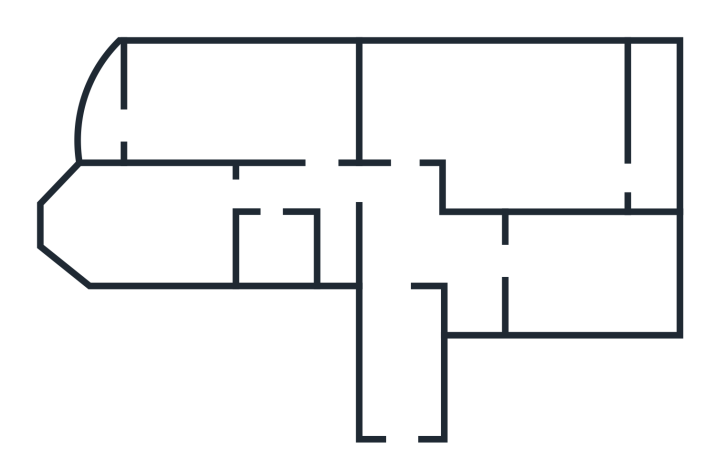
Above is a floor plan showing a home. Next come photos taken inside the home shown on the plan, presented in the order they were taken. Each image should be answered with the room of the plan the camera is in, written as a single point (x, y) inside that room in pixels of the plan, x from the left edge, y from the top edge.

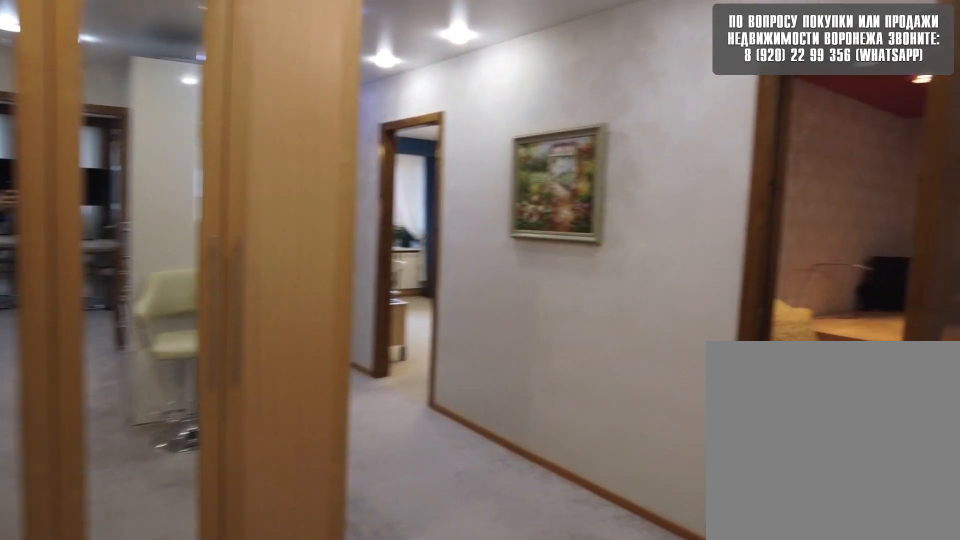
(414, 251)
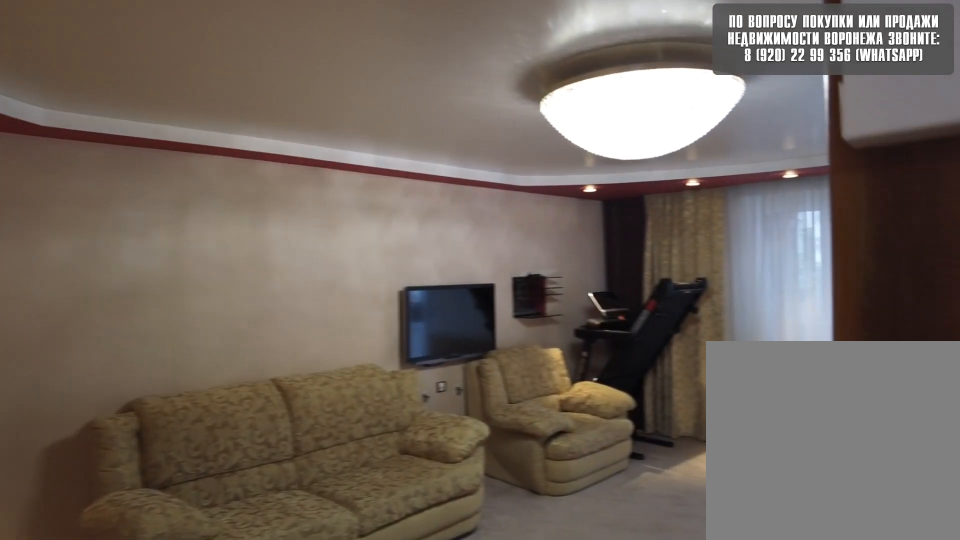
(458, 114)
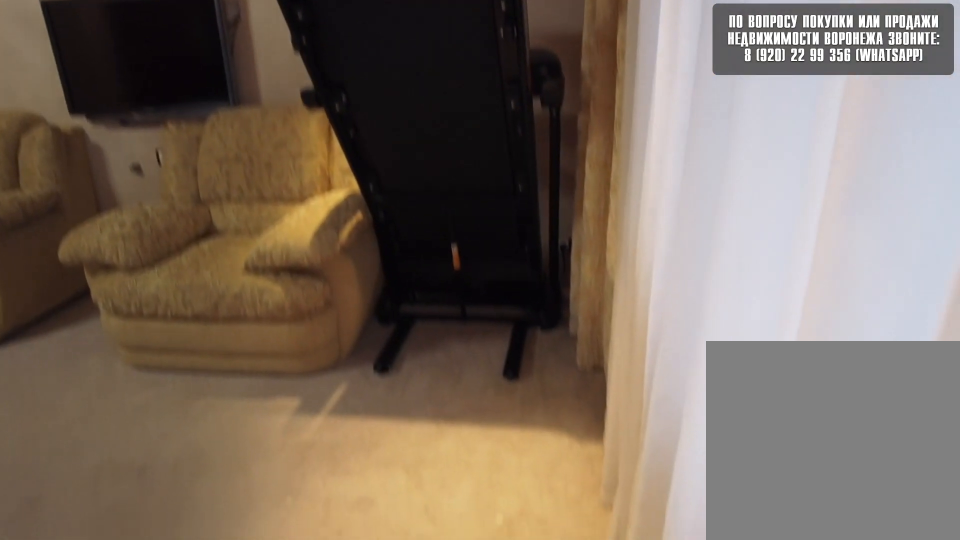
(458, 114)
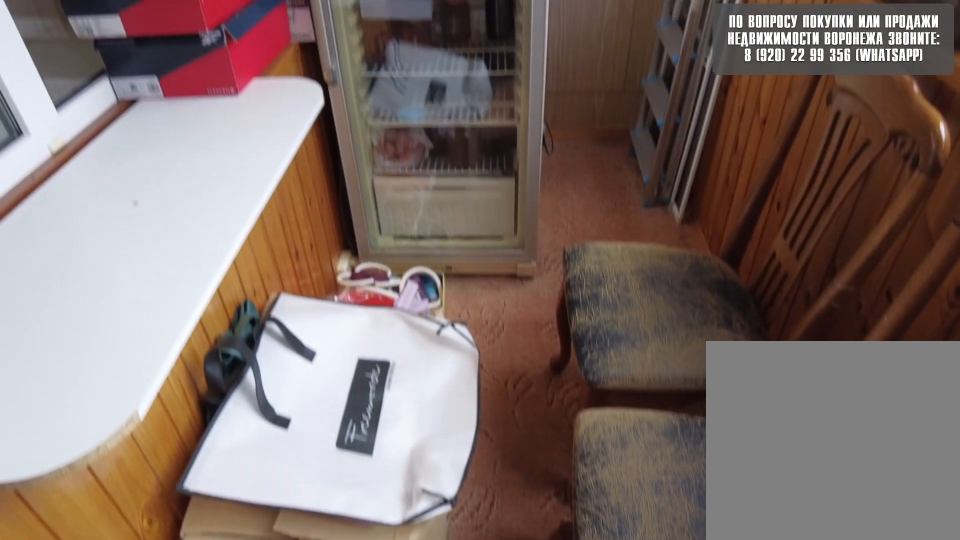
(668, 171)
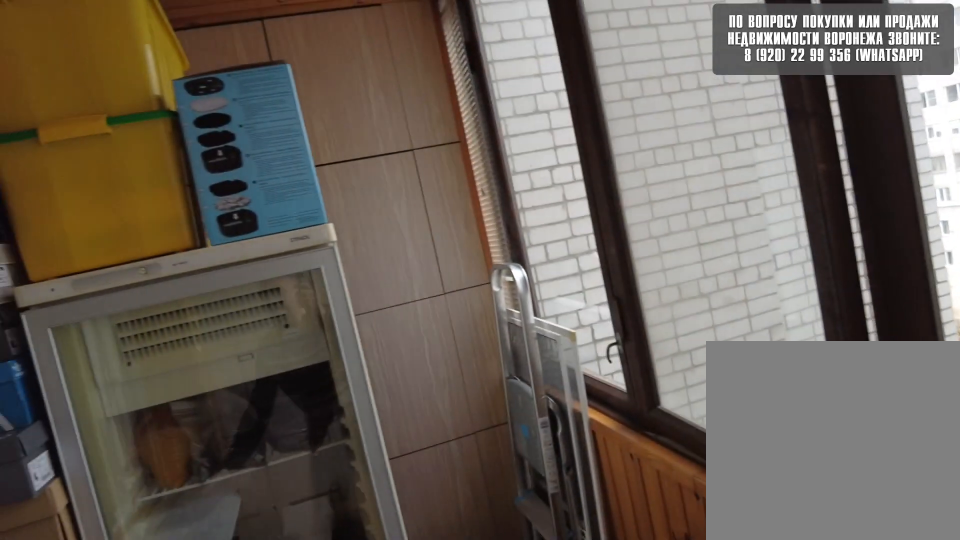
(668, 171)
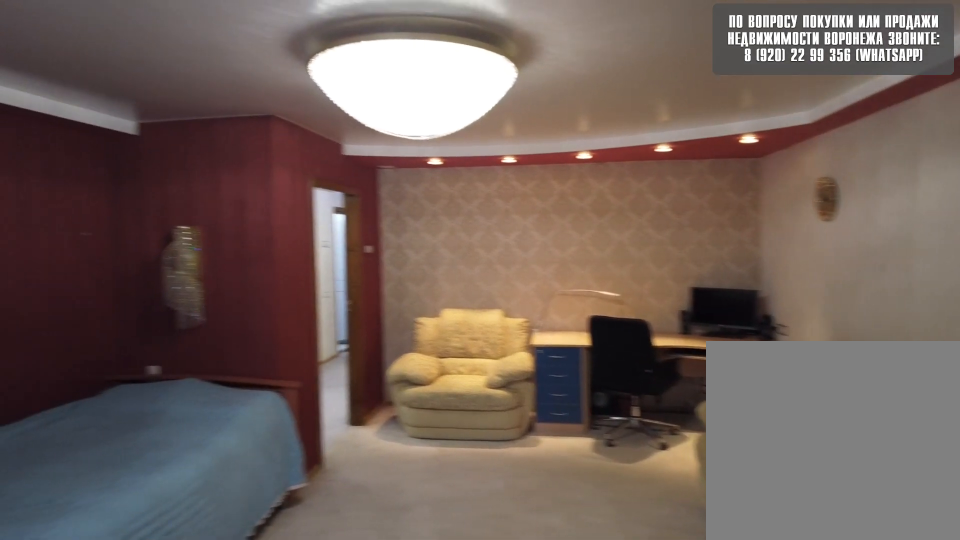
(555, 167)
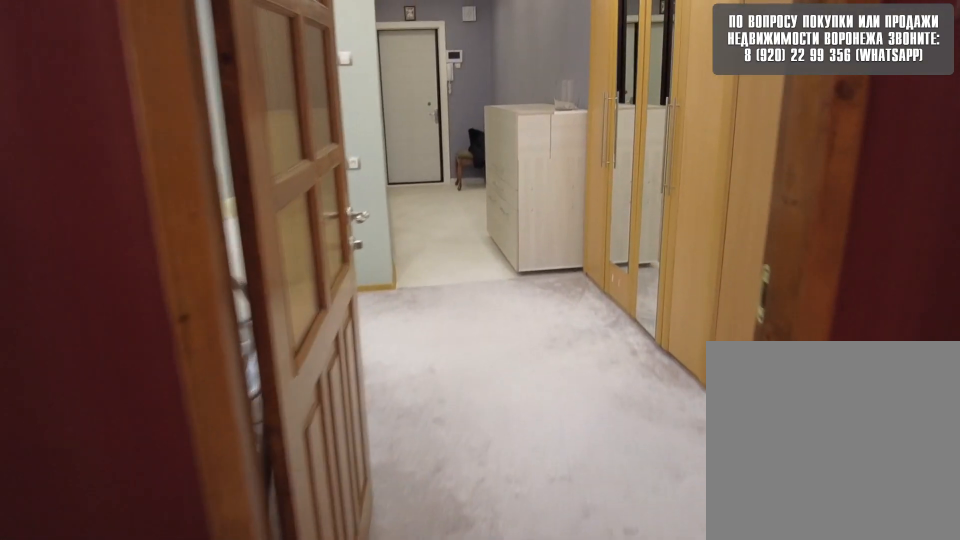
(402, 145)
